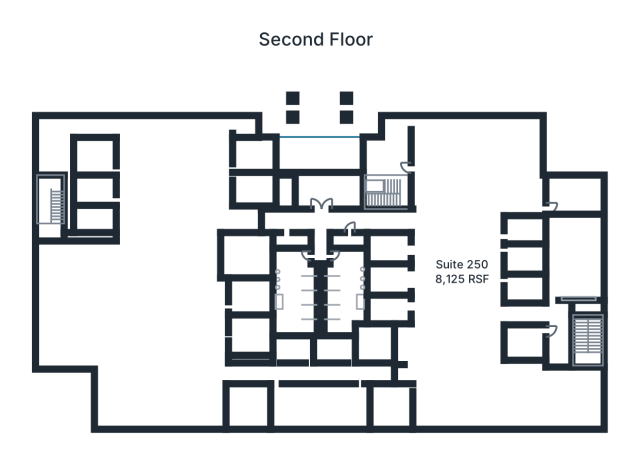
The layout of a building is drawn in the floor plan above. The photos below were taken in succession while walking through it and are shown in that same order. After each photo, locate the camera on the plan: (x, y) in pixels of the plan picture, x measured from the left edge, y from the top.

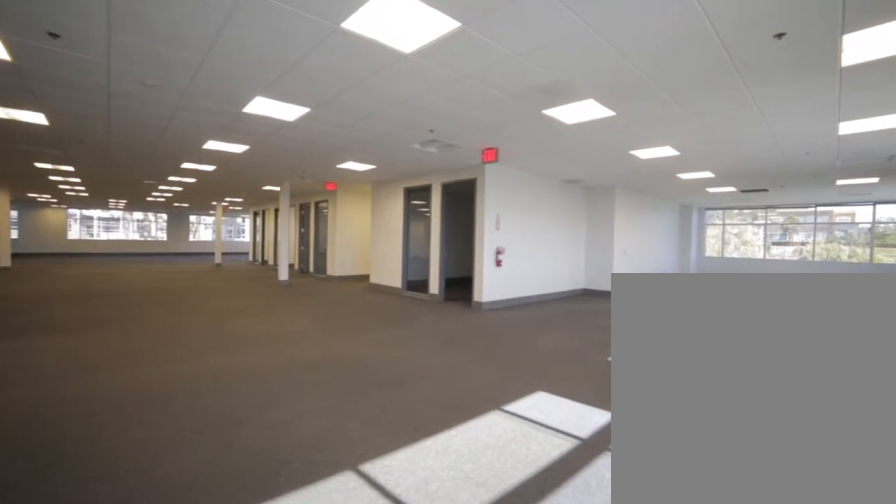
(500, 162)
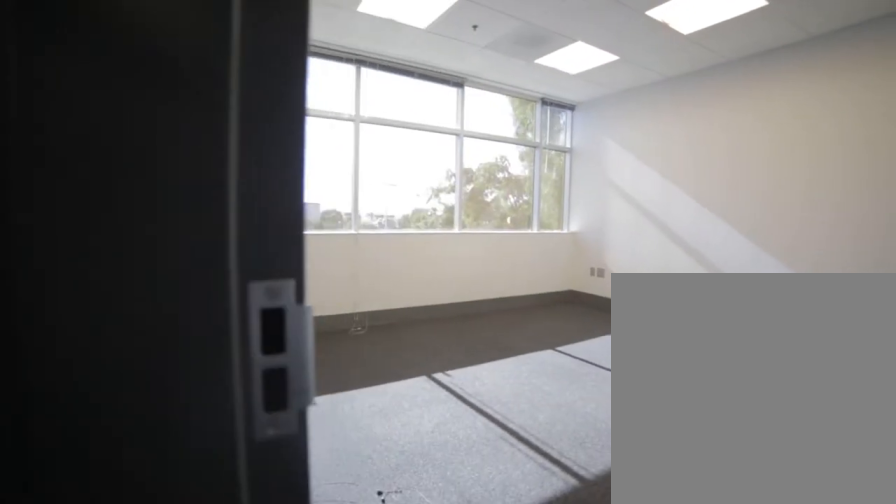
(543, 205)
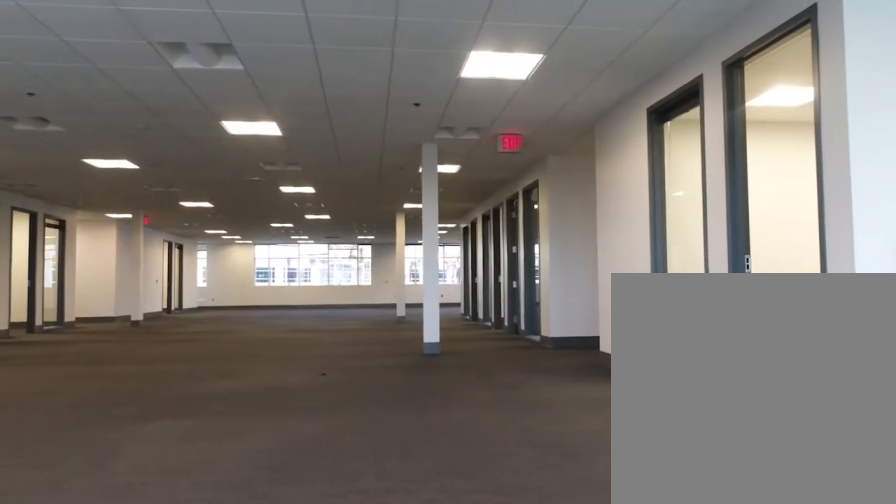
(442, 420)
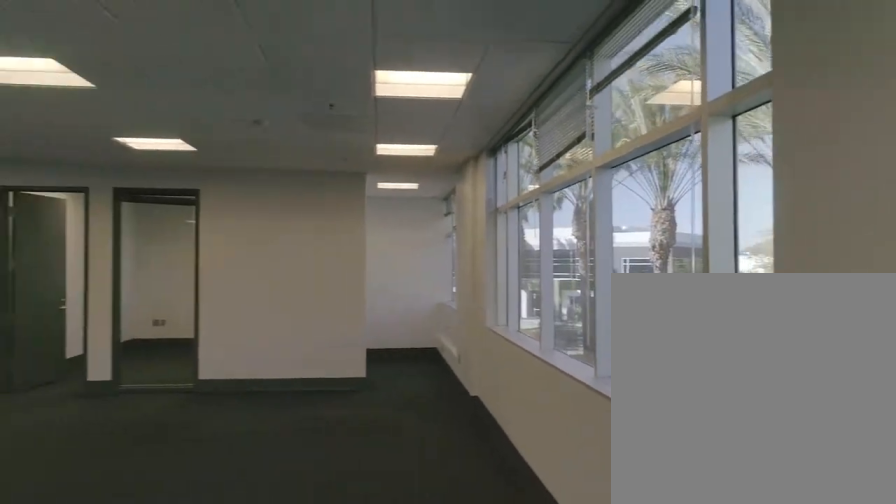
(483, 156)
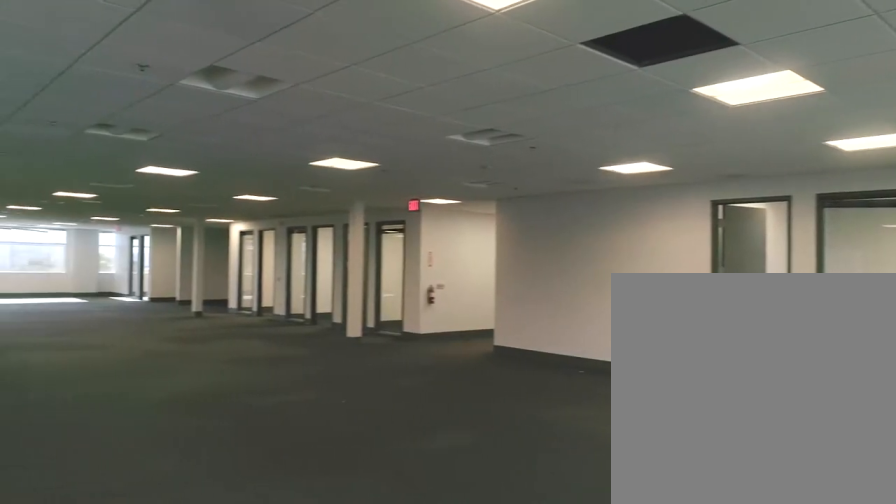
(486, 164)
